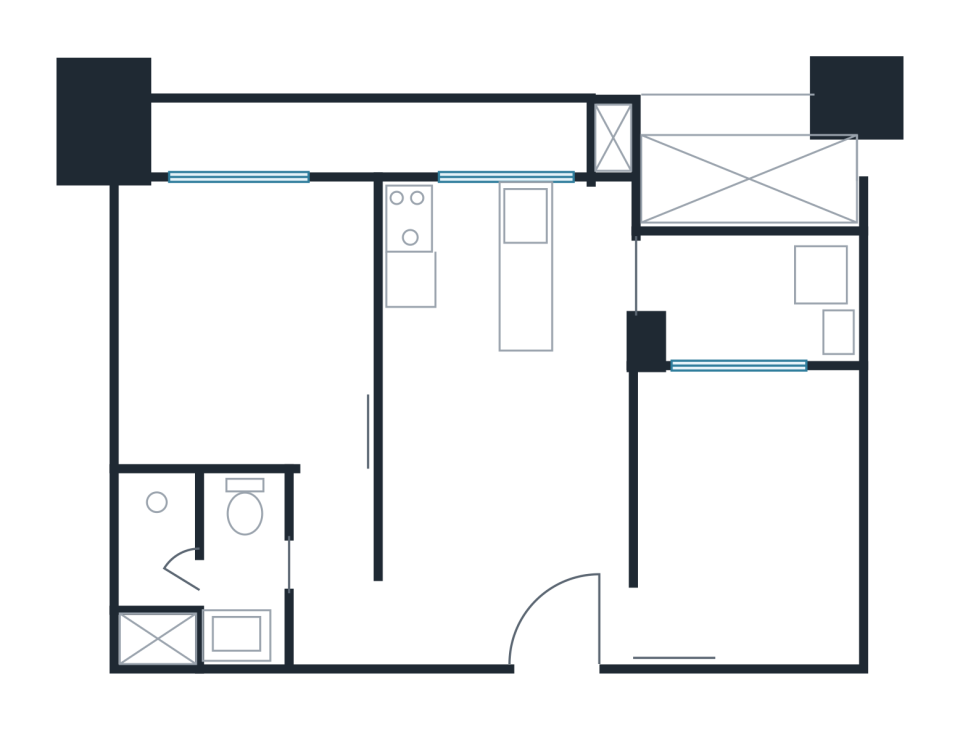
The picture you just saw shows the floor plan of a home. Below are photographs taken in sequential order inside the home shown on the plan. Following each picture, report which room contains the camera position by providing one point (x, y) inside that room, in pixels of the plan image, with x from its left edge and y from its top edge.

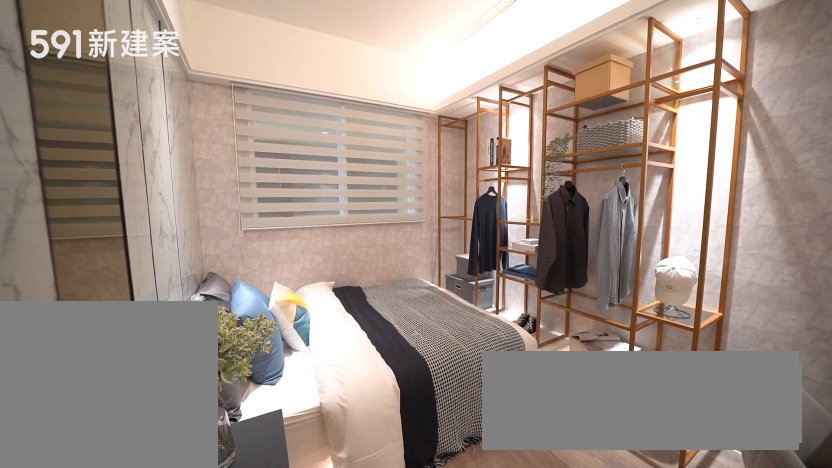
(754, 509)
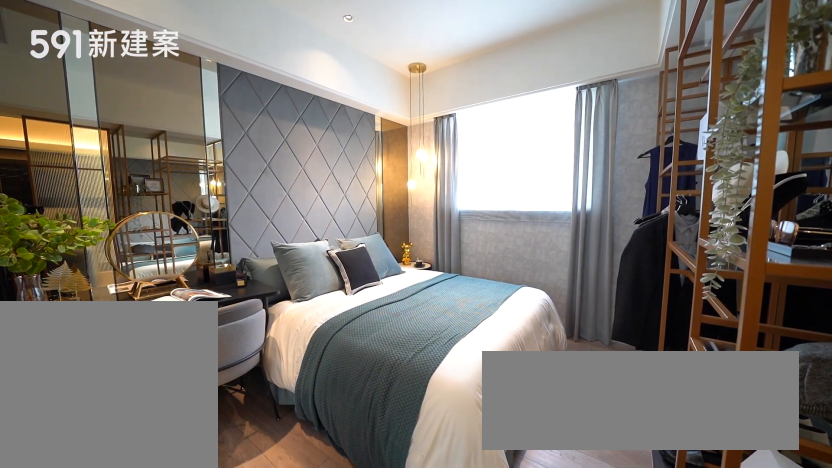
(245, 320)
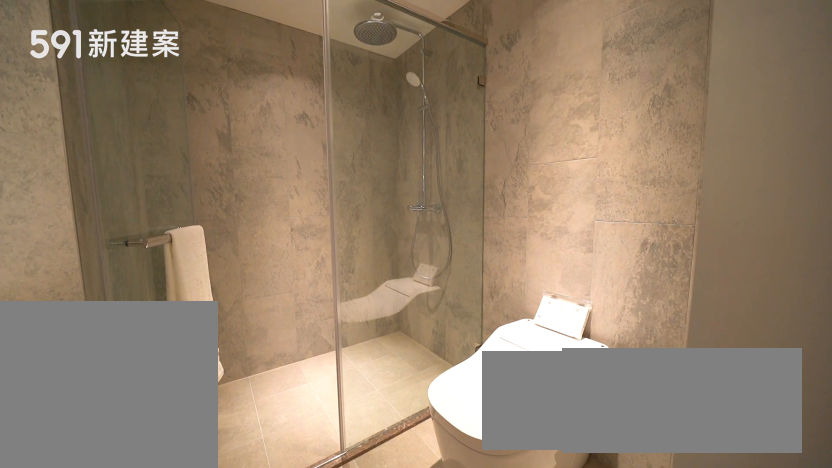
(199, 569)
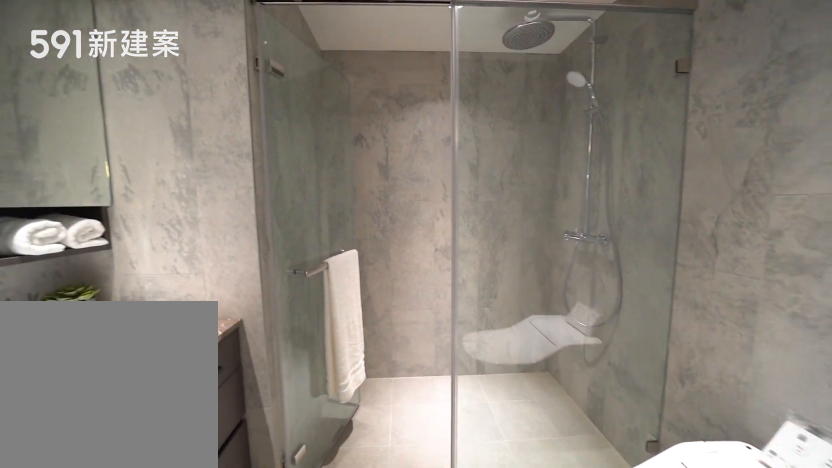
(199, 569)
